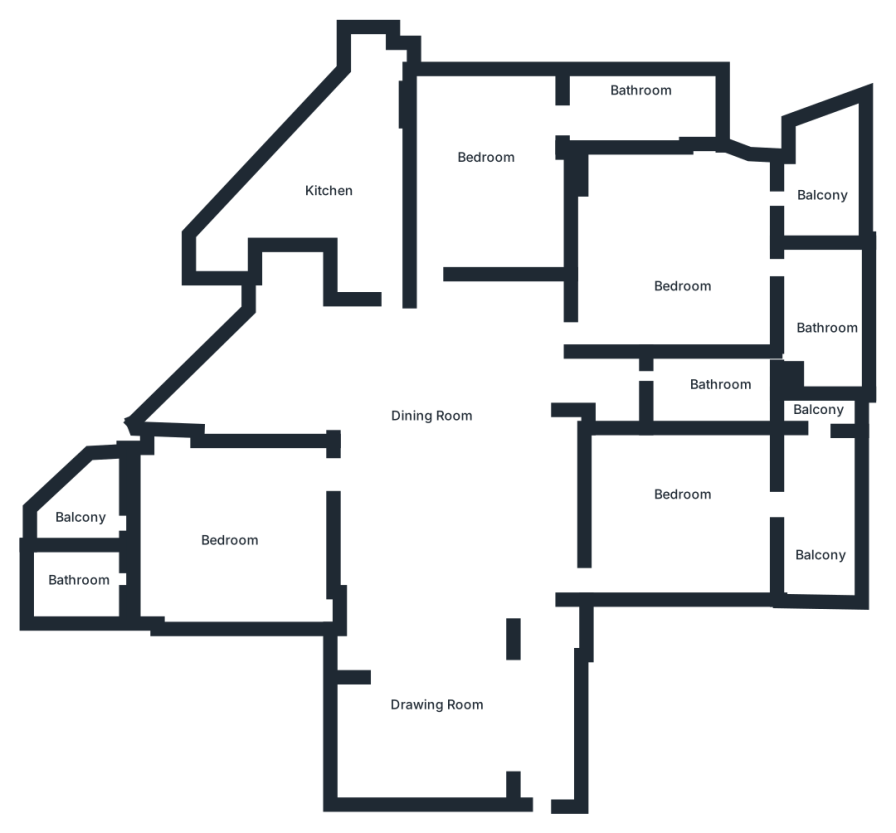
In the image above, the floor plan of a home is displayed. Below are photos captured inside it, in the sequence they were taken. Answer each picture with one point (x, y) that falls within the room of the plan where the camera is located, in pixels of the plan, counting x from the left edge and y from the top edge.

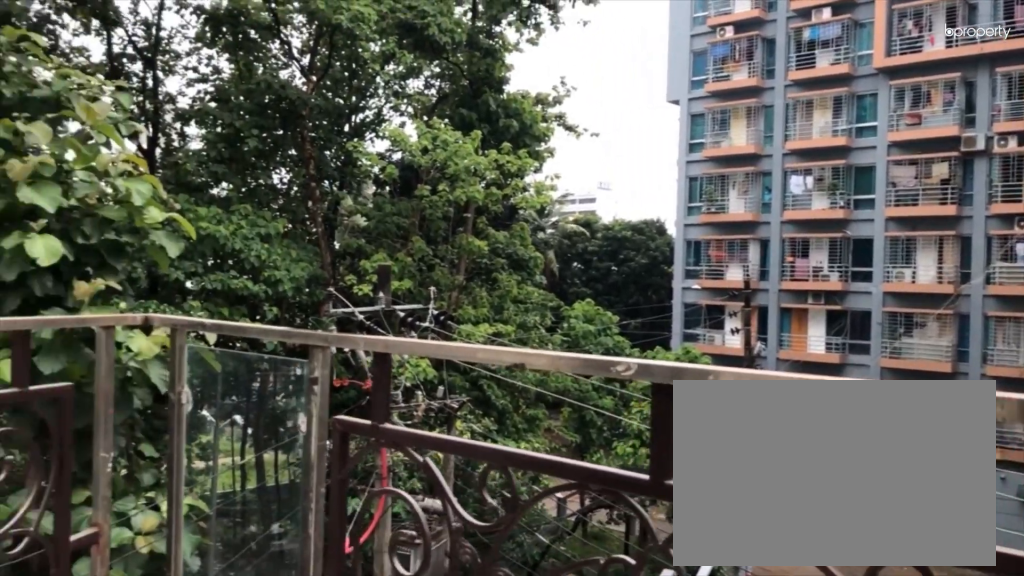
(827, 189)
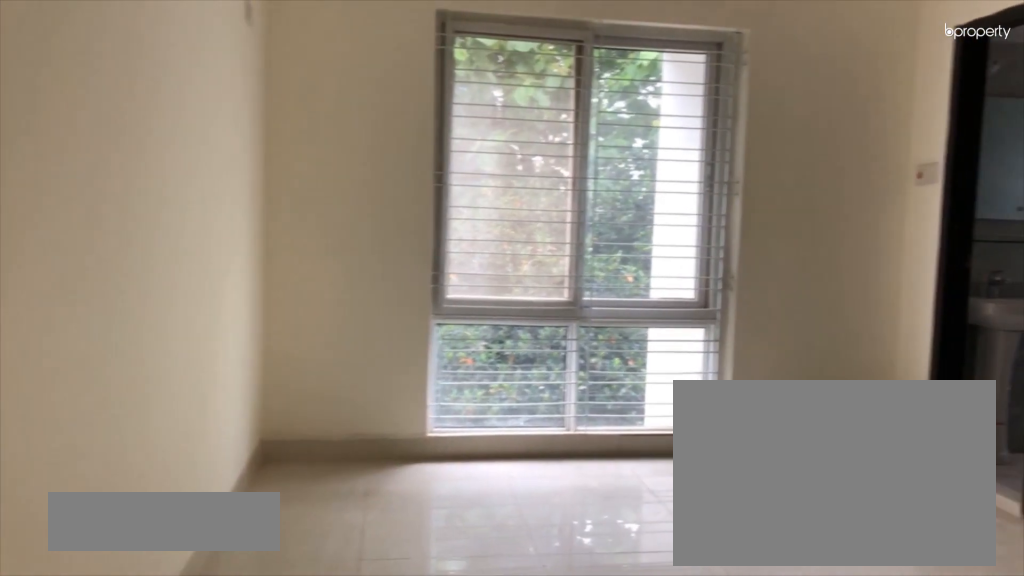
(482, 172)
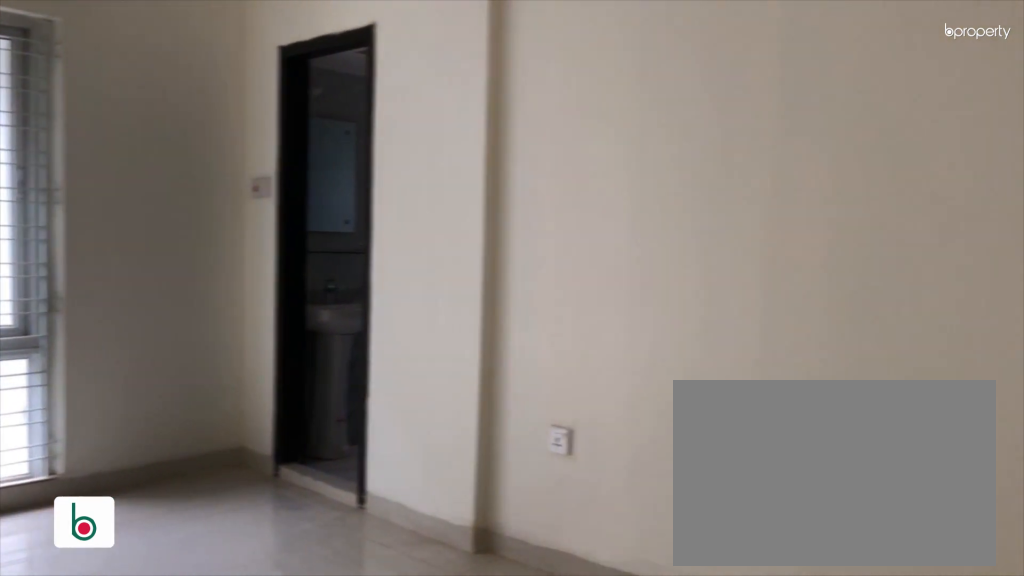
(482, 172)
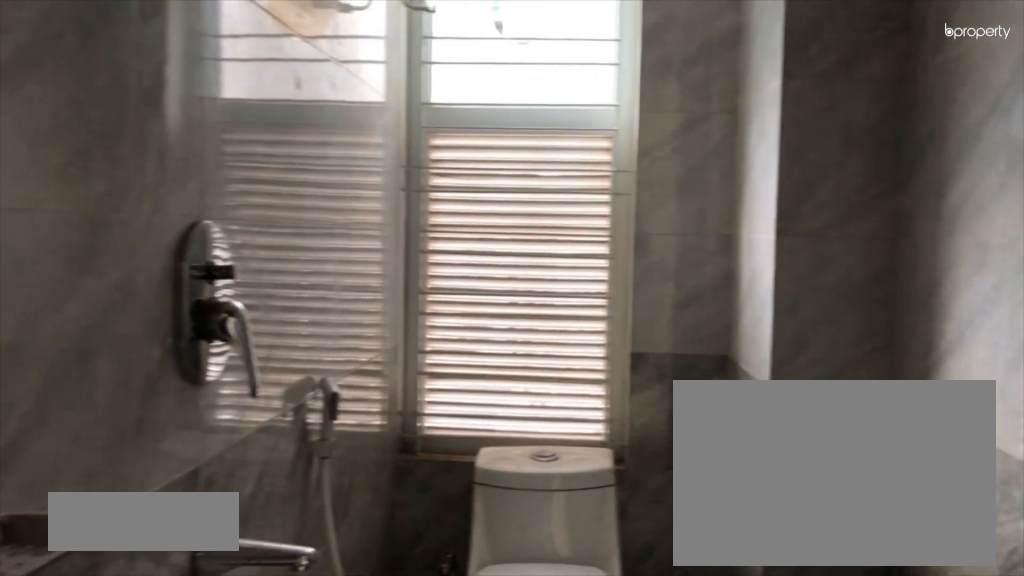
(626, 114)
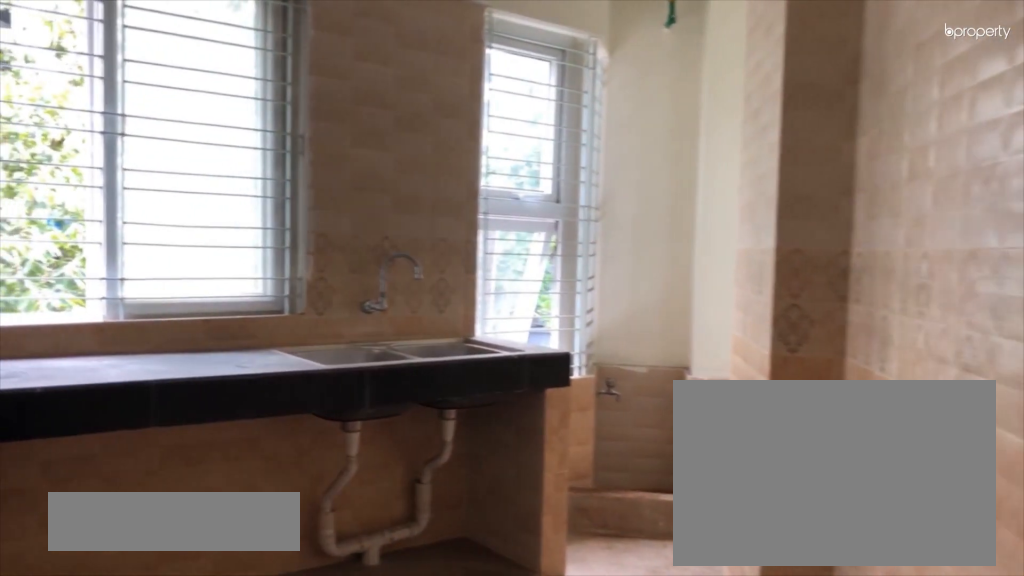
(334, 195)
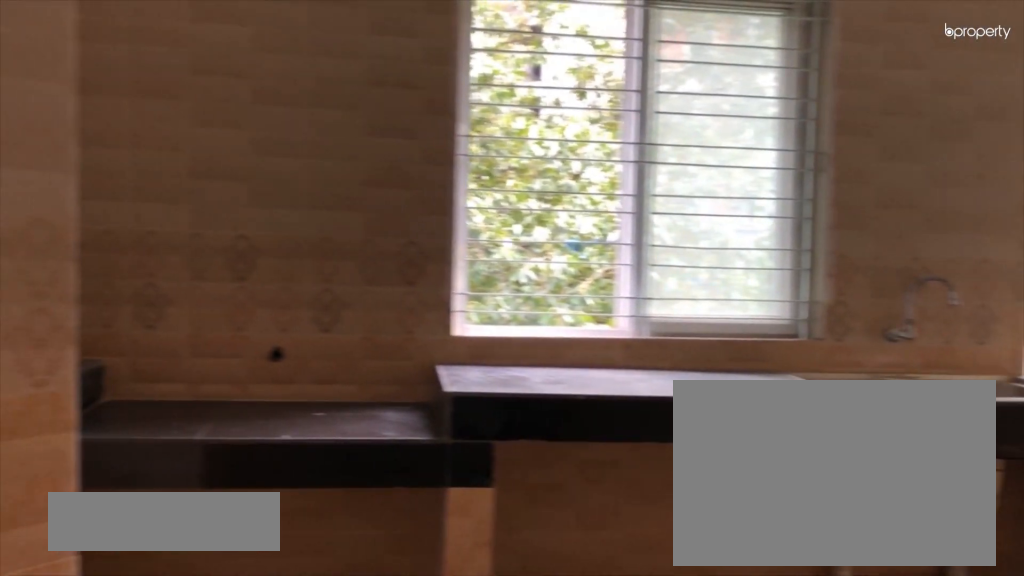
(334, 195)
